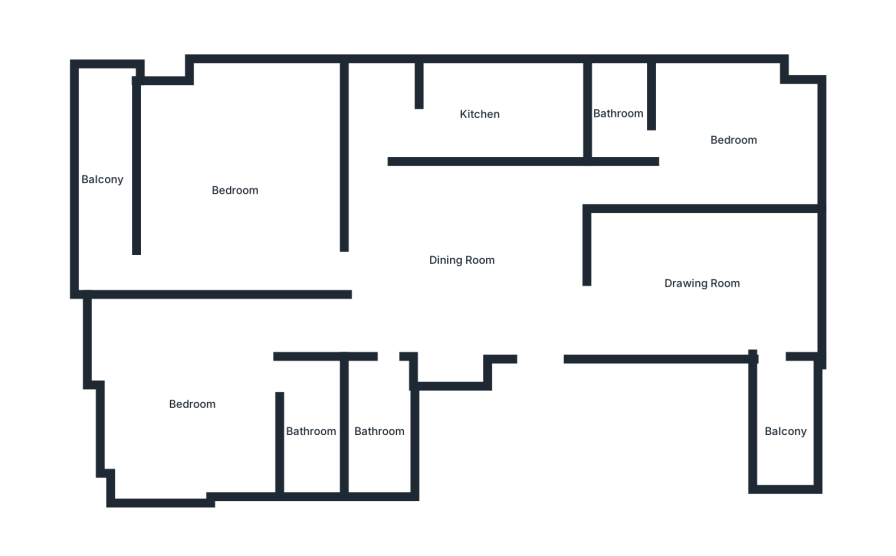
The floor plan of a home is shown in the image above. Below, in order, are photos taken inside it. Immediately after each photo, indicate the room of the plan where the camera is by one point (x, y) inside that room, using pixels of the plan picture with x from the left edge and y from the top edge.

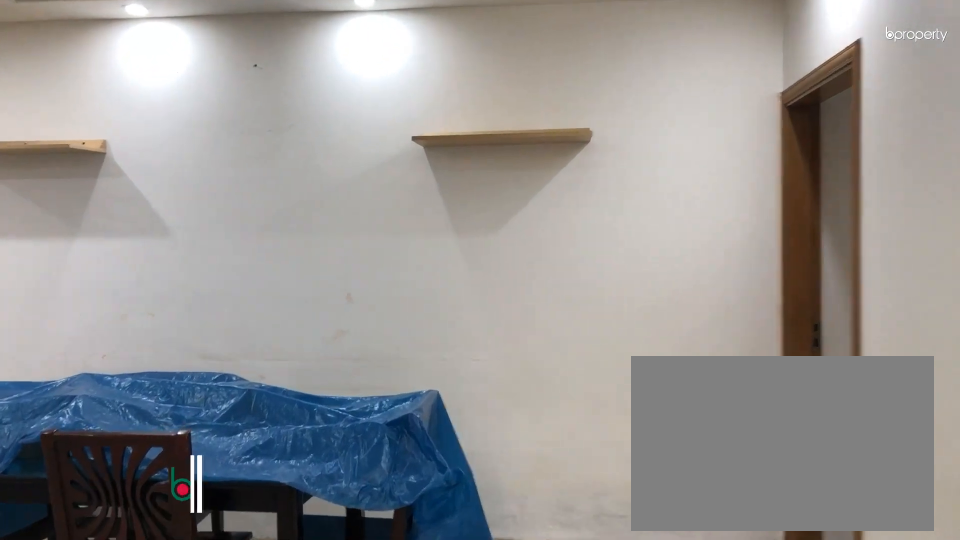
(464, 261)
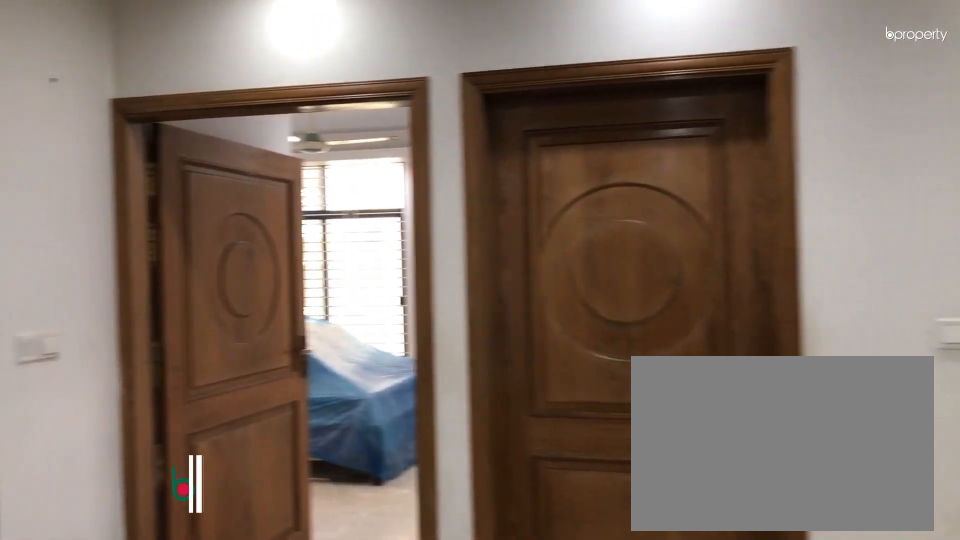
(464, 261)
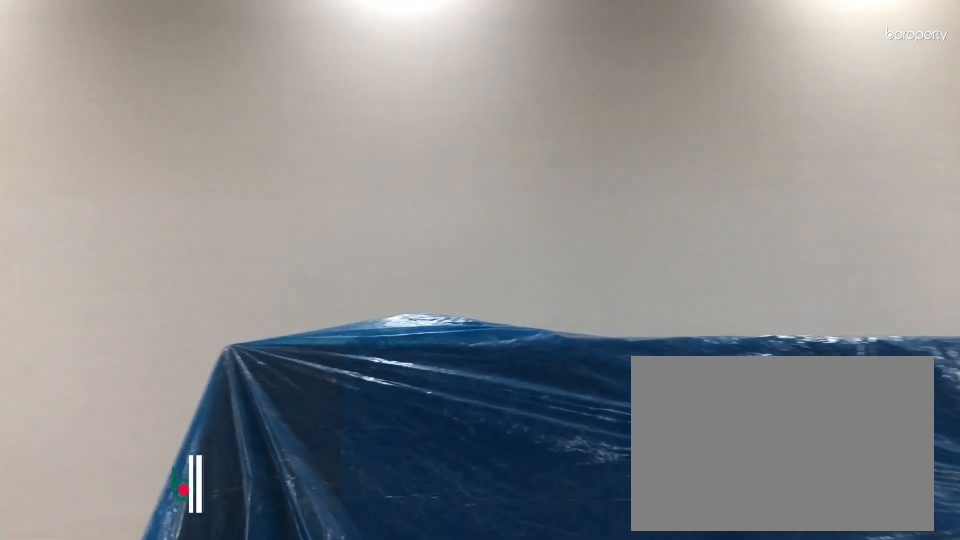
(699, 282)
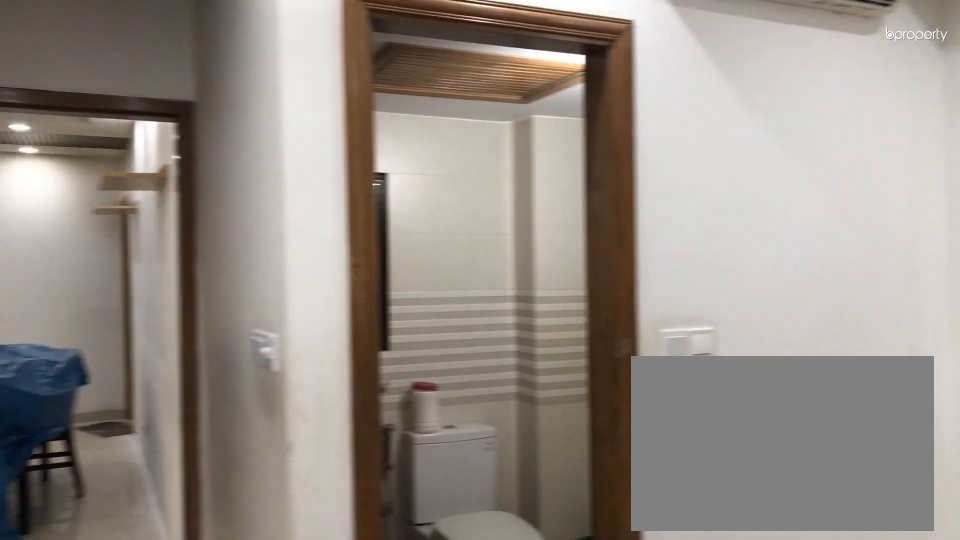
(737, 140)
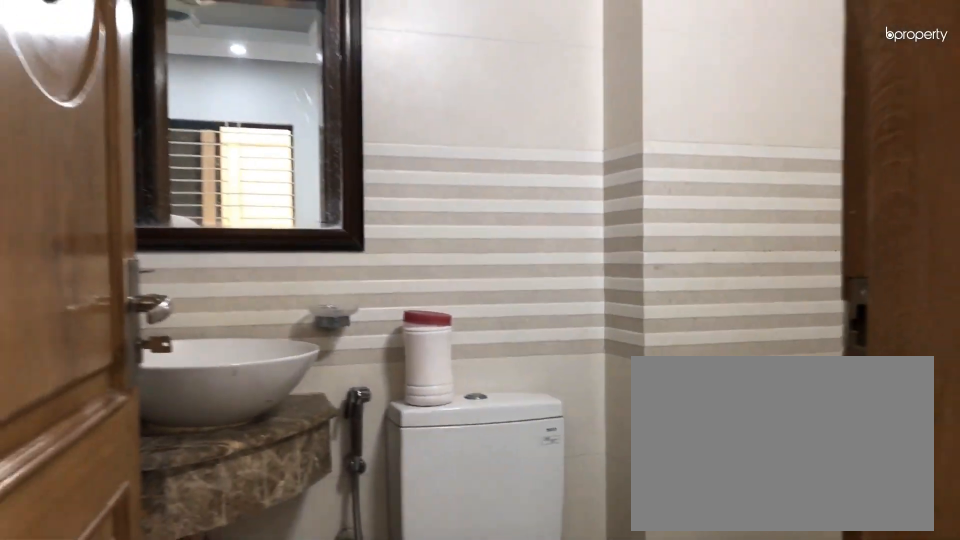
(618, 112)
